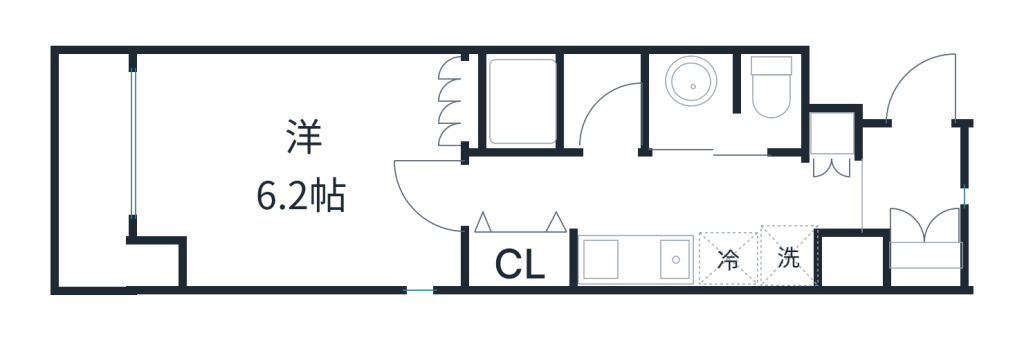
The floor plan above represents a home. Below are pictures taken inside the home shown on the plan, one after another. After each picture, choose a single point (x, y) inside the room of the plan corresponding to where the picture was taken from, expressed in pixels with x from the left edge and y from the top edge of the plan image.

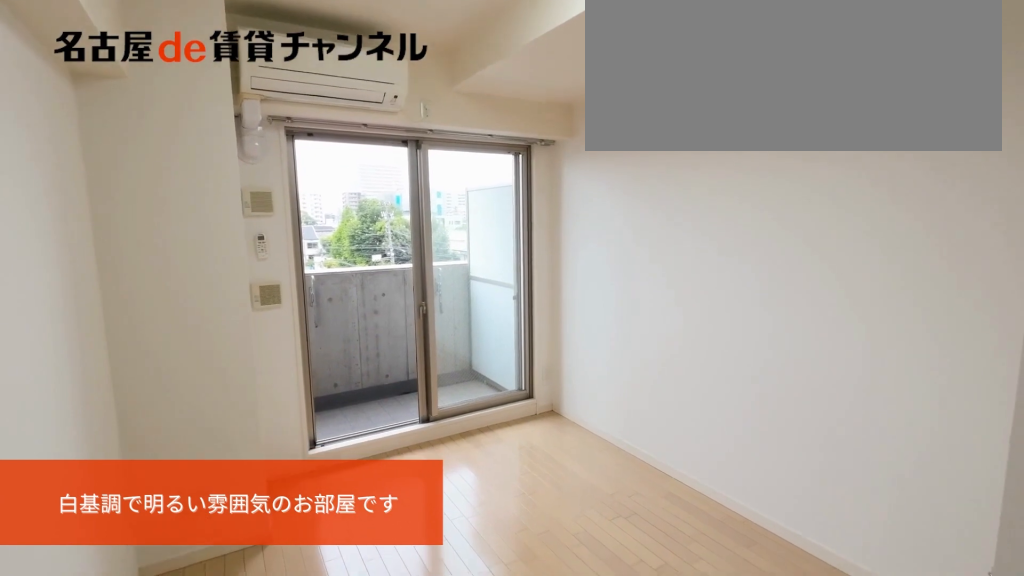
(298, 168)
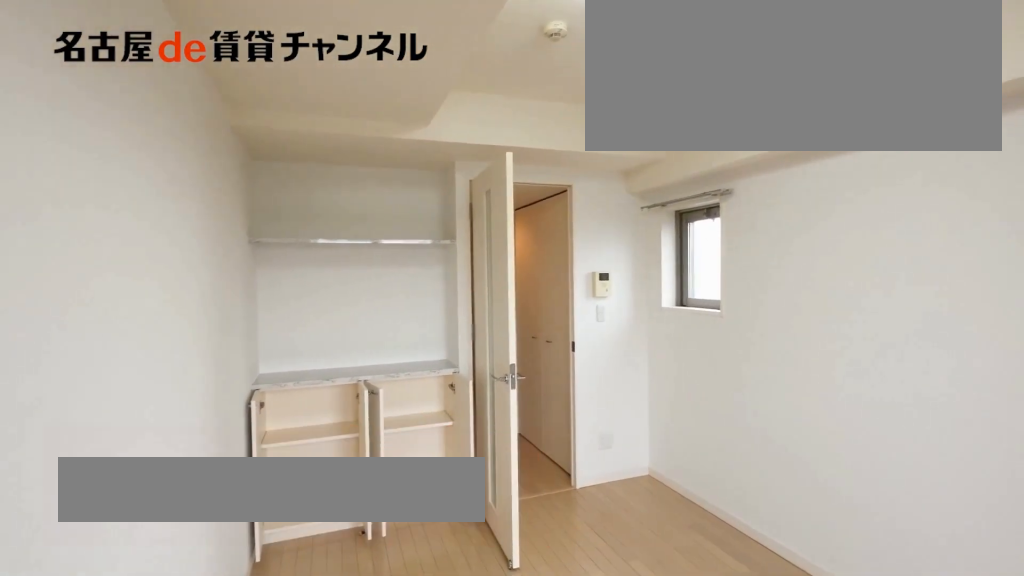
(298, 168)
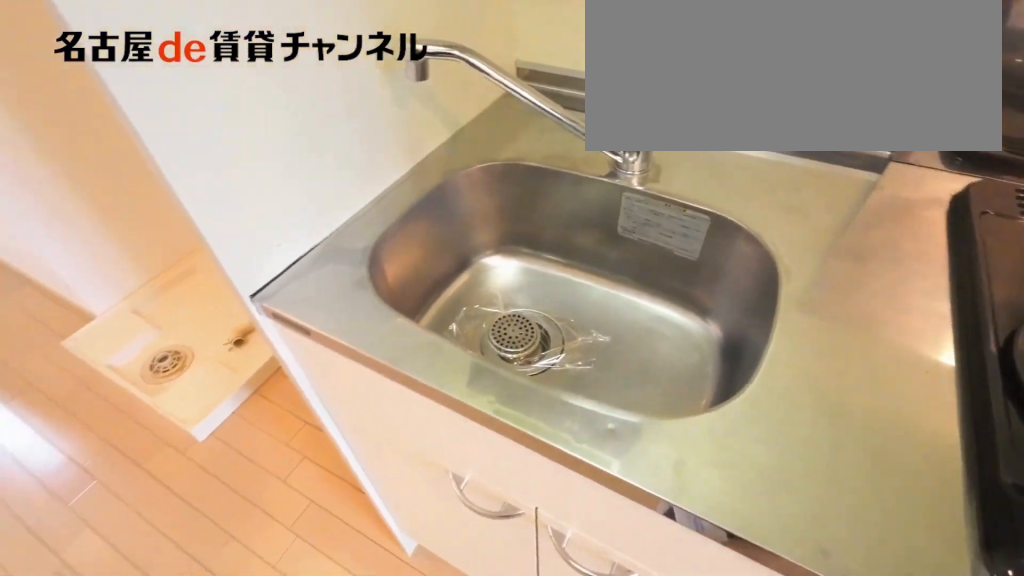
(662, 260)
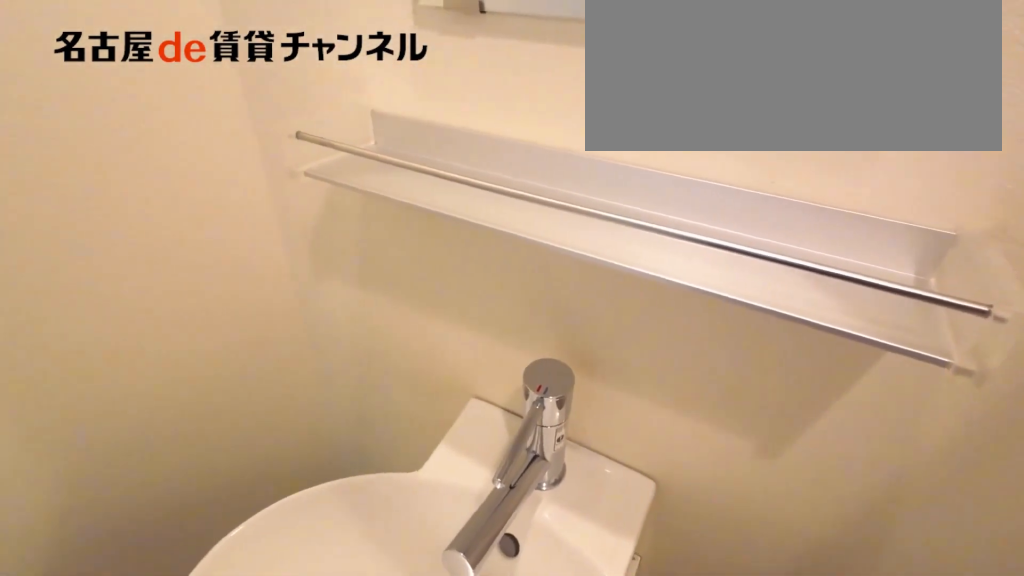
(725, 103)
